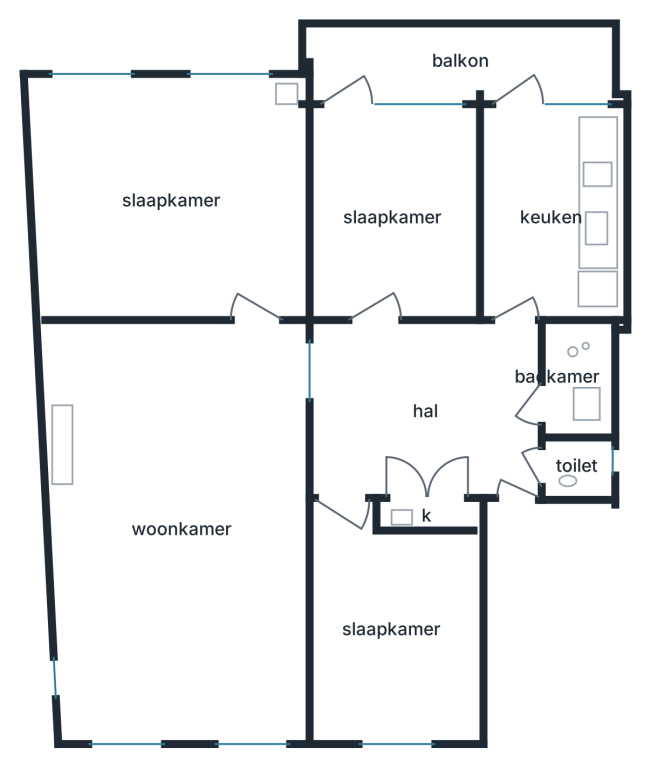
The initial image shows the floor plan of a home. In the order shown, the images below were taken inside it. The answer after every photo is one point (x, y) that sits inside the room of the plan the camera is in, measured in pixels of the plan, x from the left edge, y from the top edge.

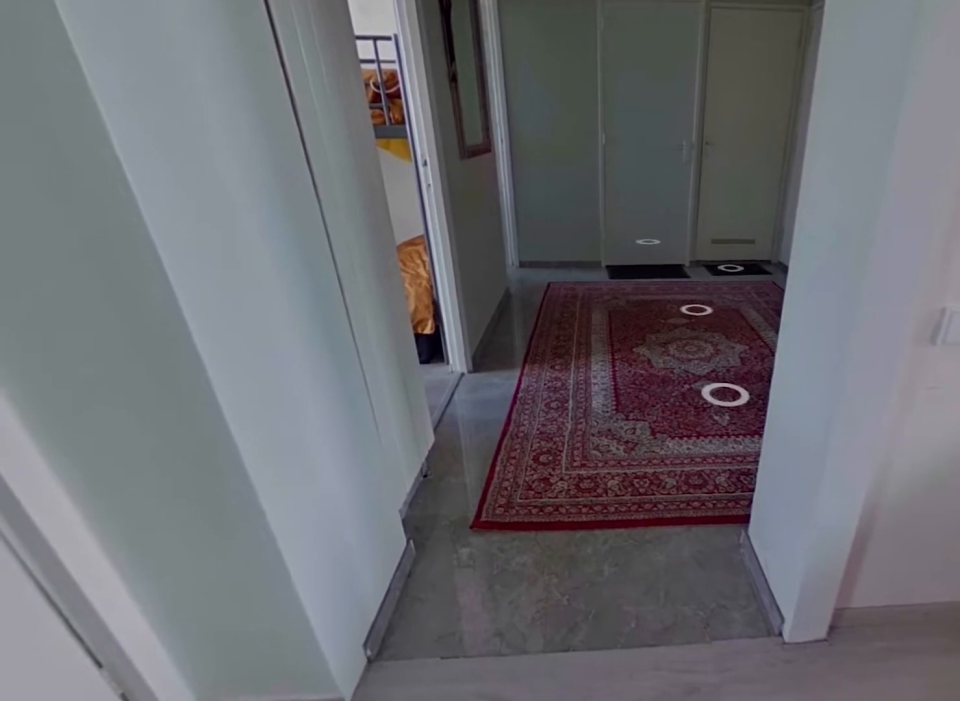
(183, 529)
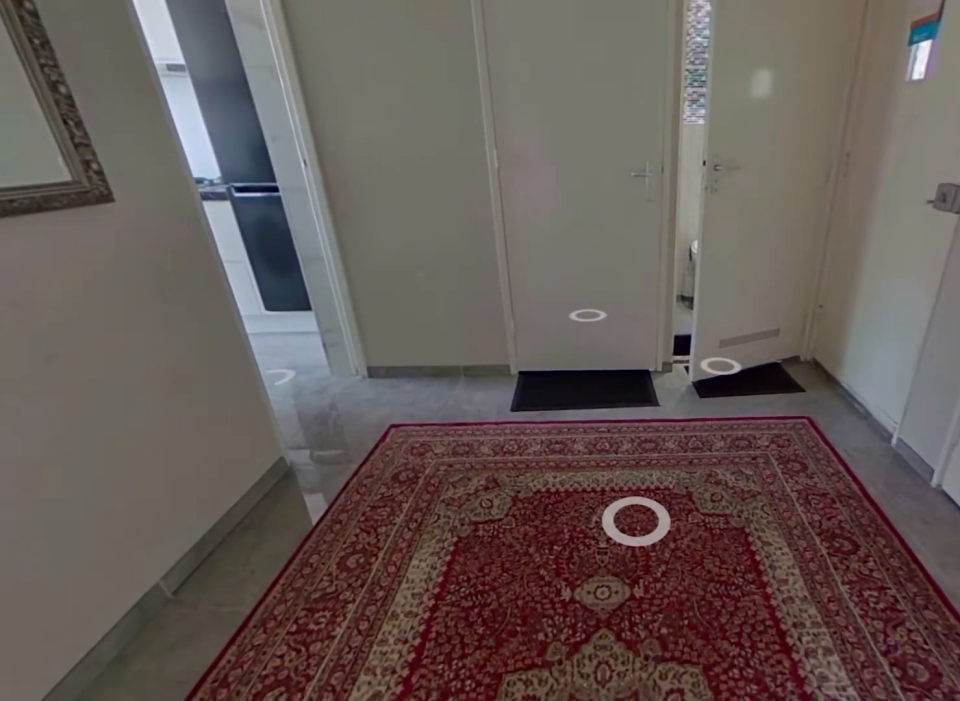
(423, 405)
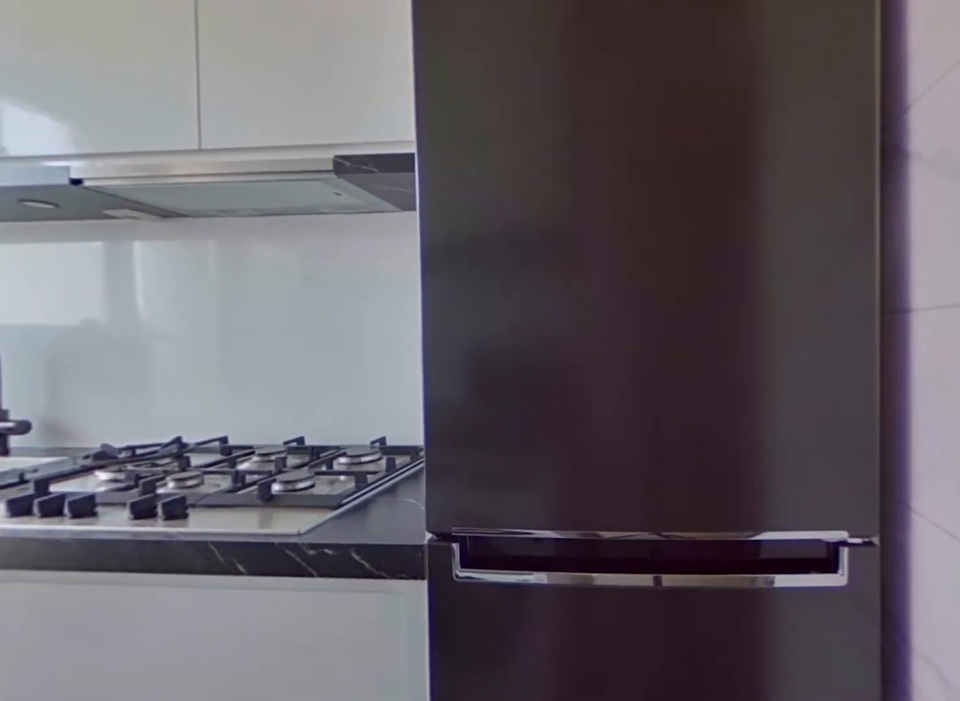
(550, 214)
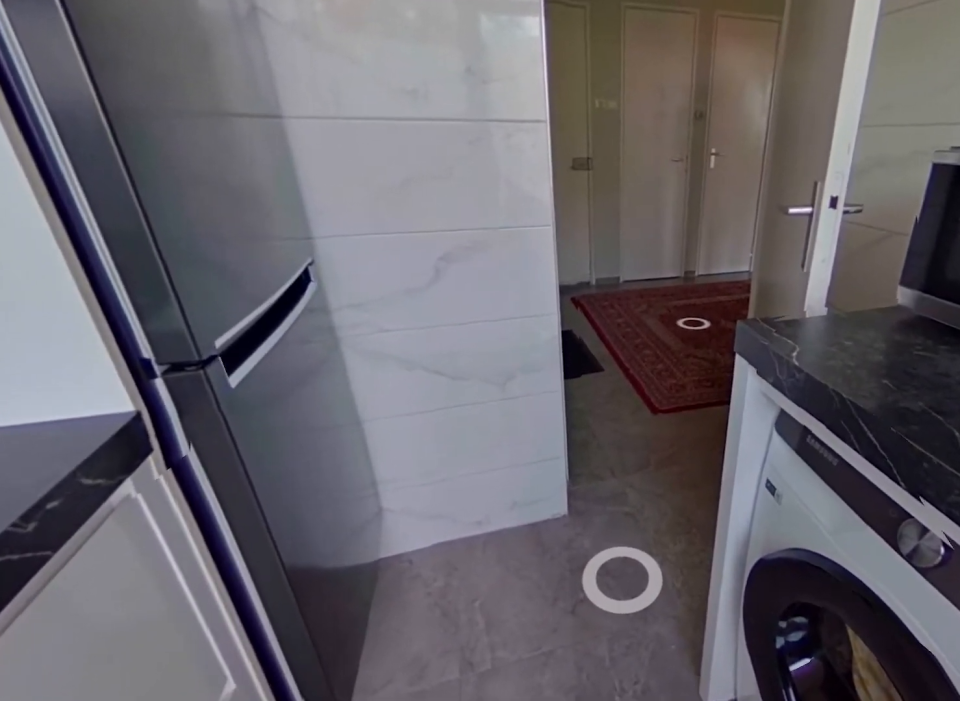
(550, 214)
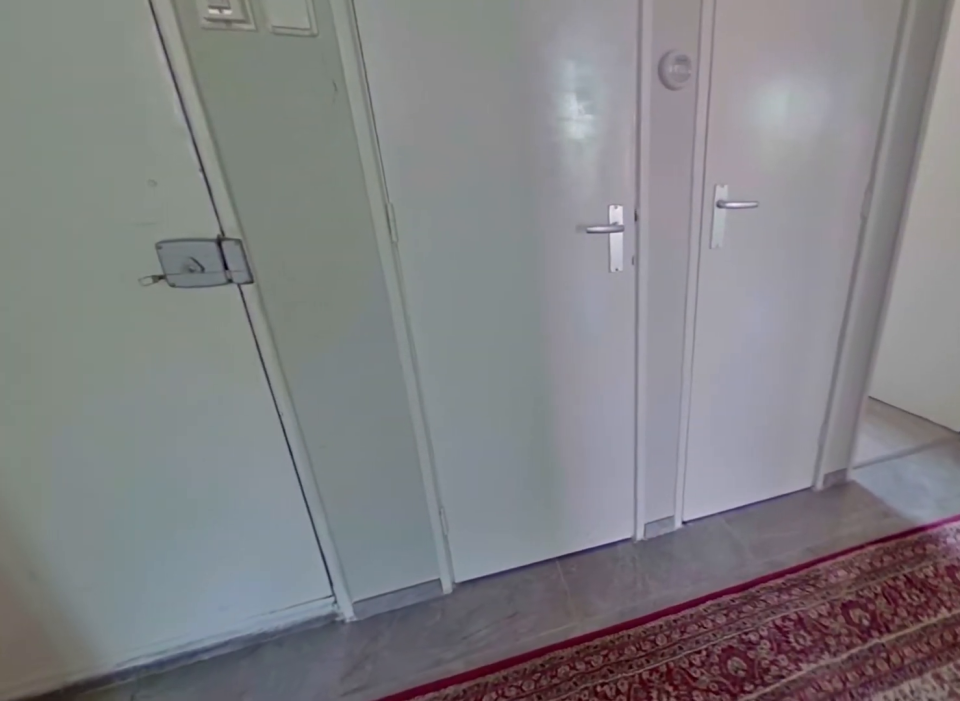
(423, 405)
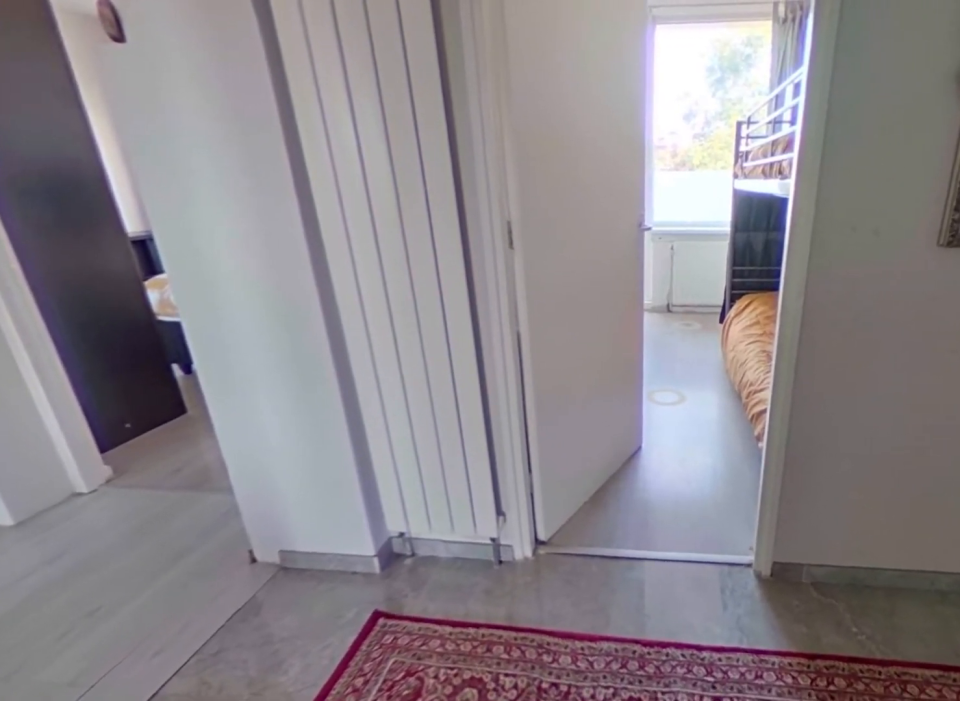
(423, 405)
